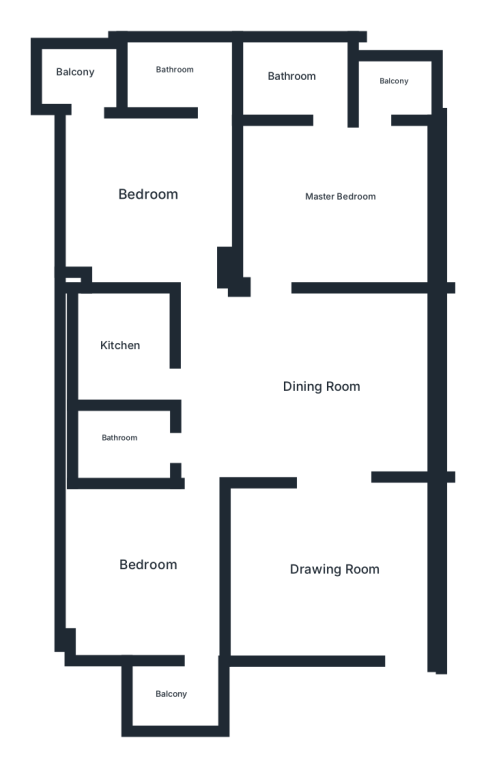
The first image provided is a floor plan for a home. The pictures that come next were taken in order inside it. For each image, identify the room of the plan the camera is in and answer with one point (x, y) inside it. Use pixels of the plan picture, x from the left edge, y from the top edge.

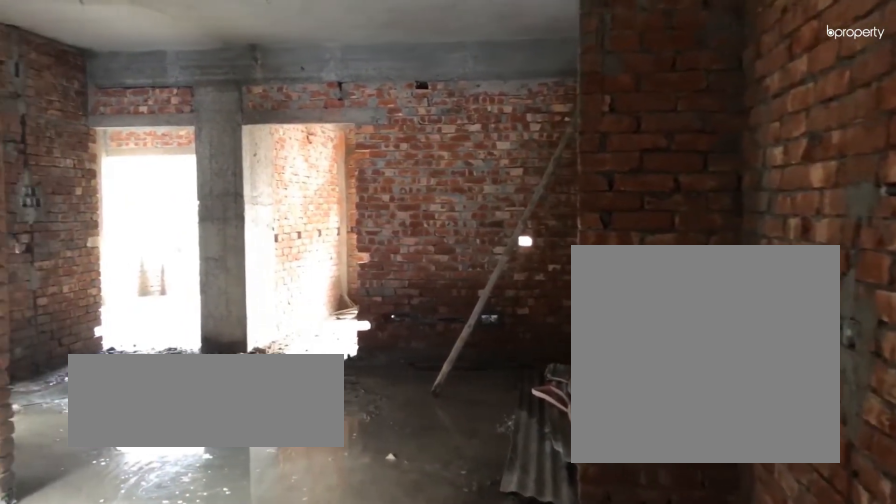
(337, 574)
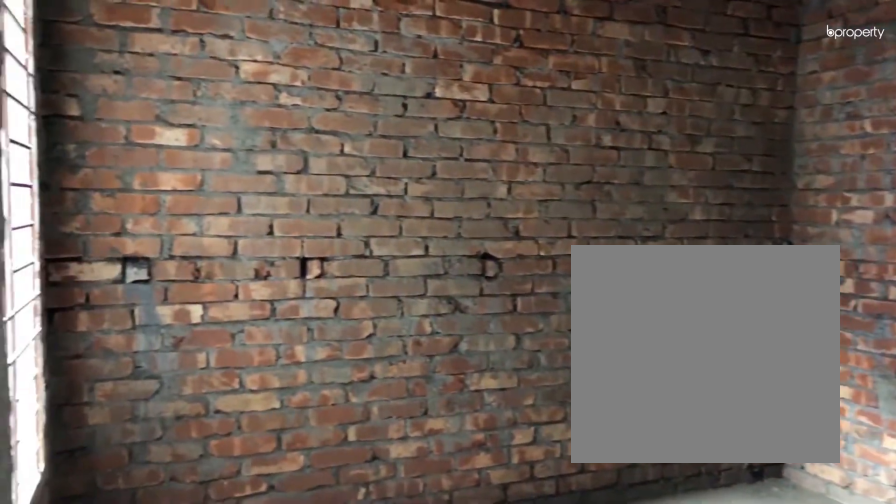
(337, 574)
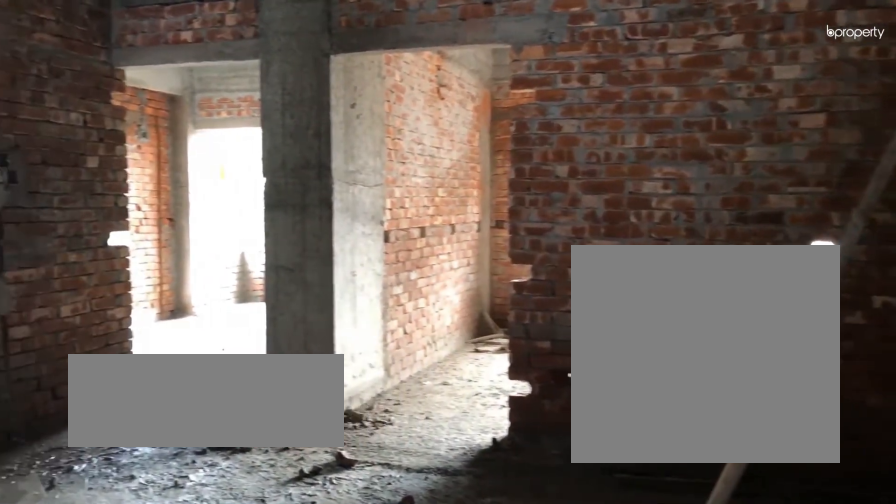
(322, 387)
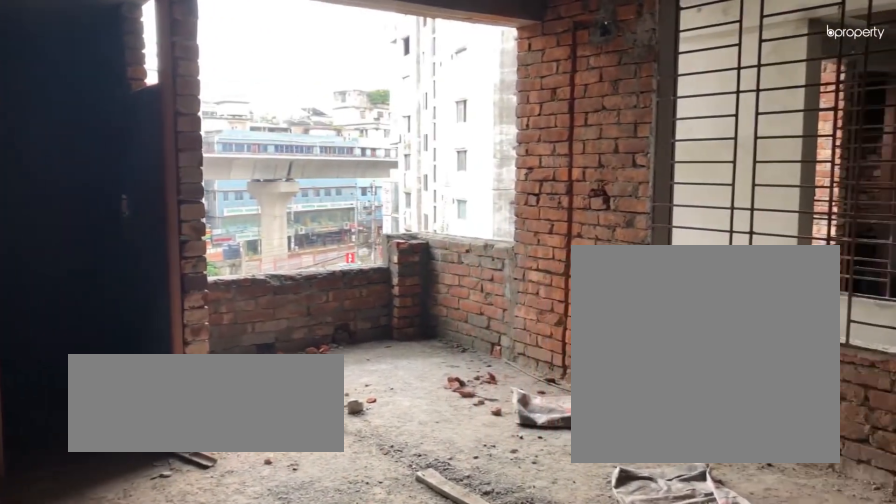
(342, 196)
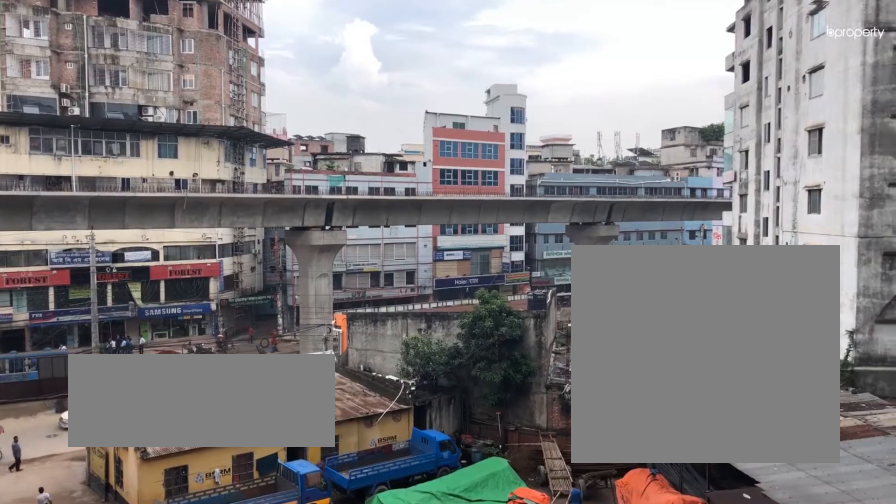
(391, 84)
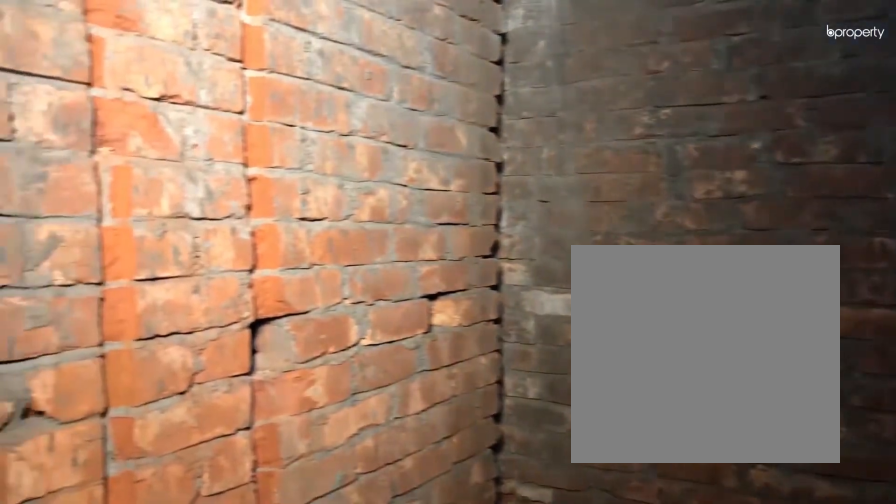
(295, 73)
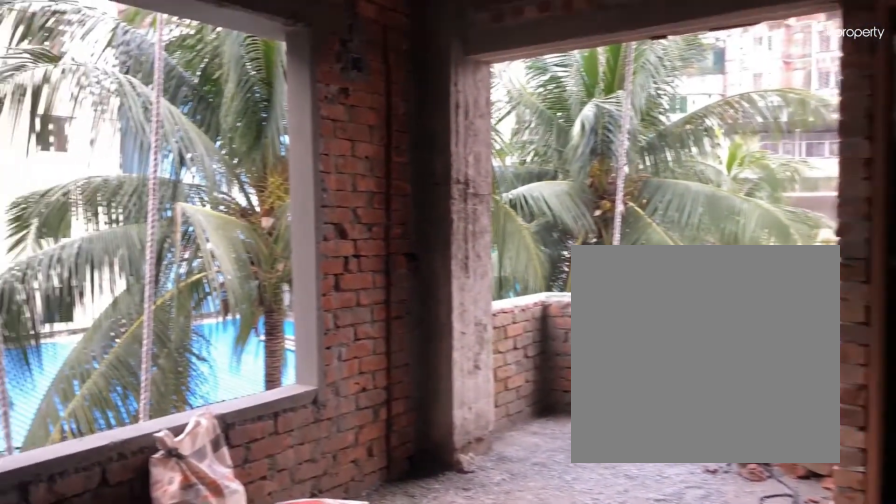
(161, 201)
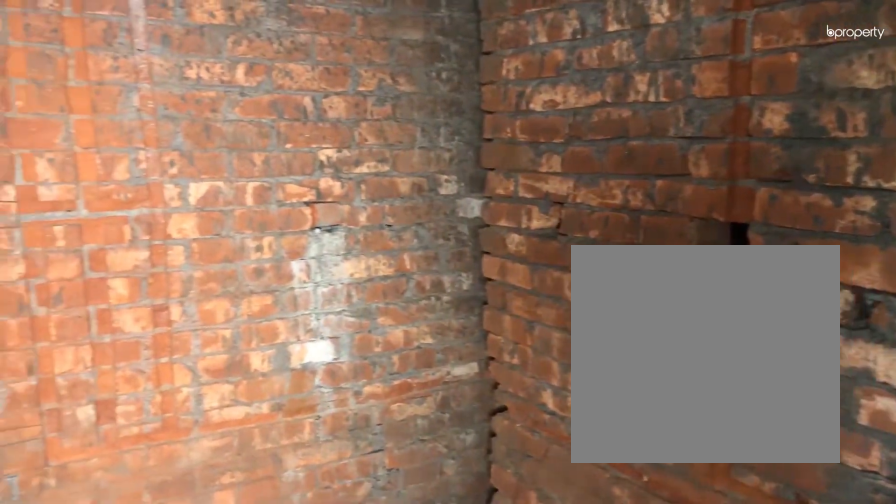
(185, 76)
